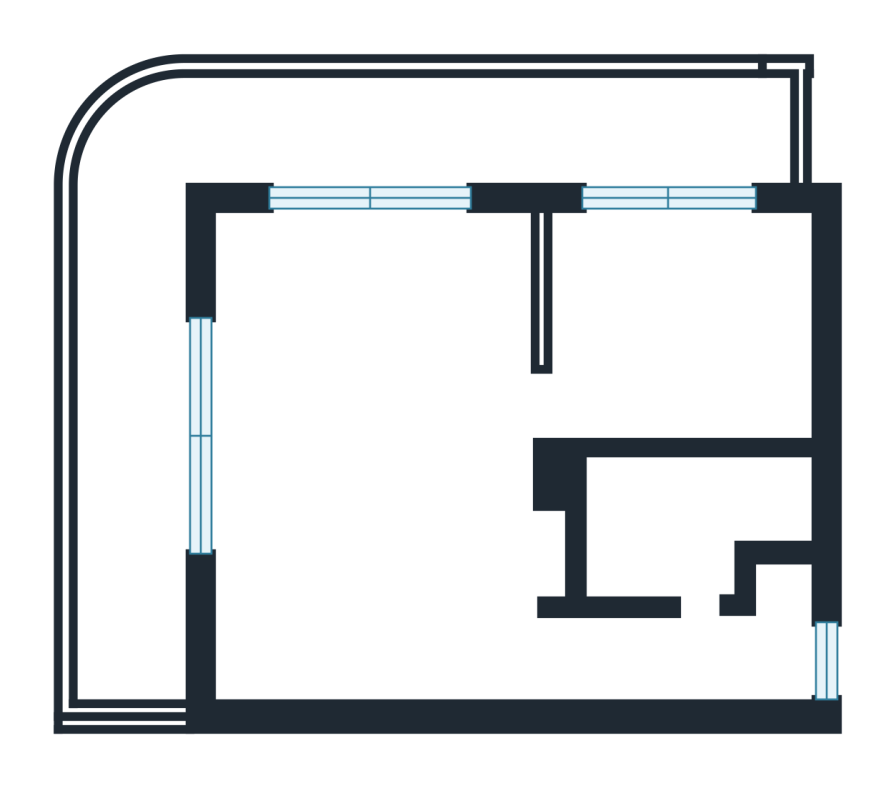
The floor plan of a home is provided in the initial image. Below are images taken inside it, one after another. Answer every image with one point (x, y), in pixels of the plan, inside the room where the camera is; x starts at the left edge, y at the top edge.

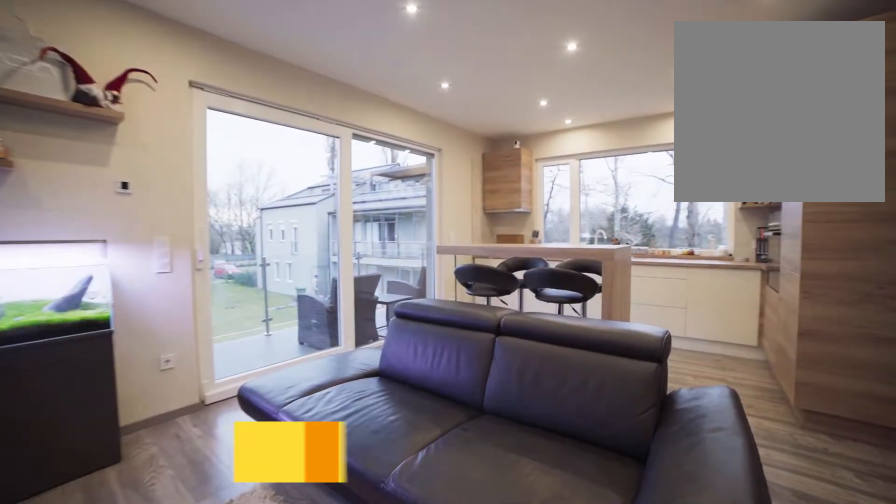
(383, 479)
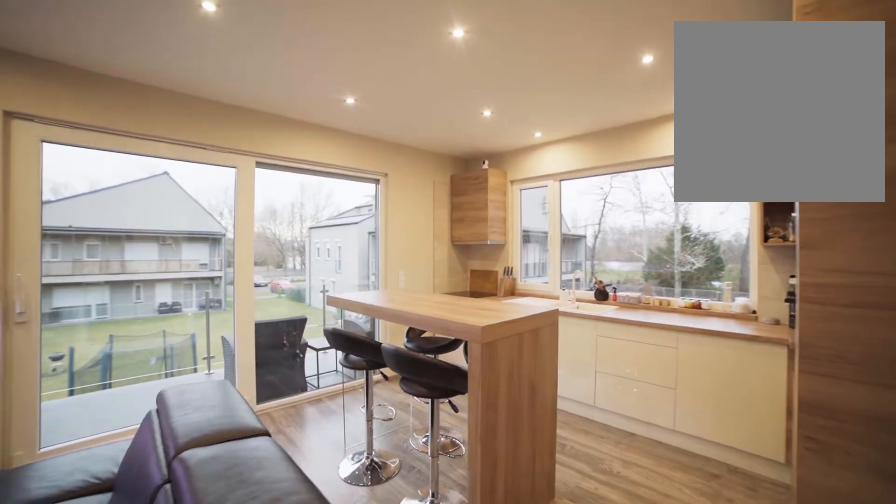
(375, 479)
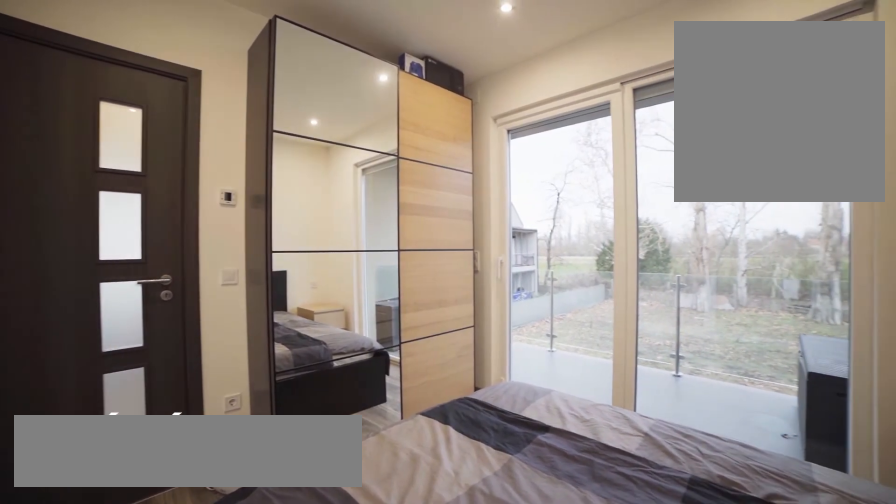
(693, 335)
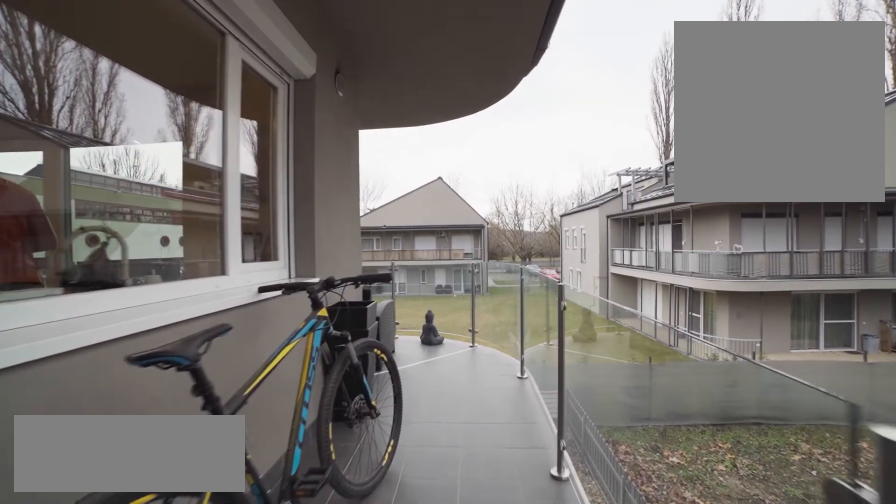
(372, 123)
